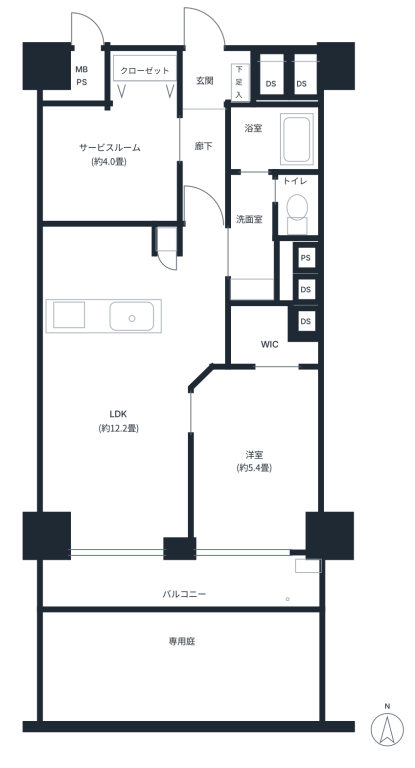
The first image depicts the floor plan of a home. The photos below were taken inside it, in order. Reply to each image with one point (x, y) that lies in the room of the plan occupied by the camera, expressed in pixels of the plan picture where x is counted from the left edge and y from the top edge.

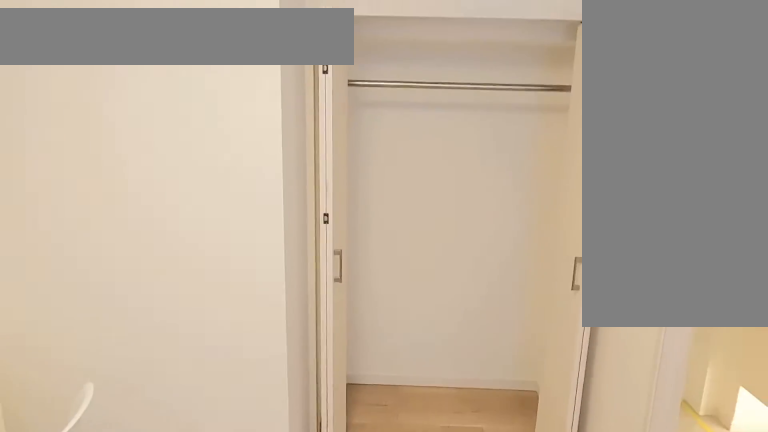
(112, 160)
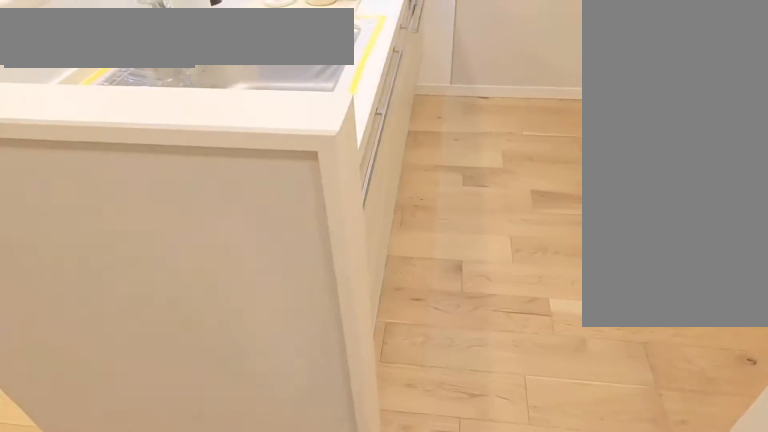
(110, 264)
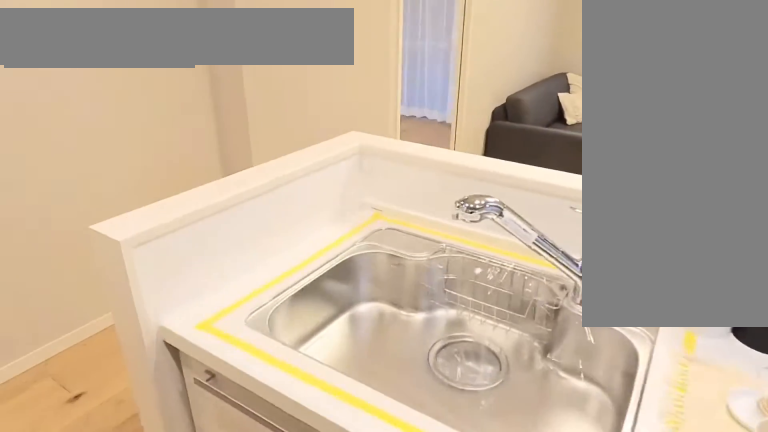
(110, 263)
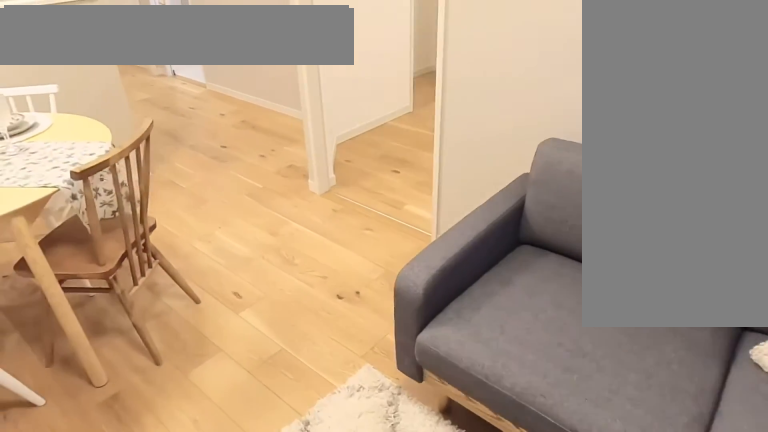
(122, 429)
